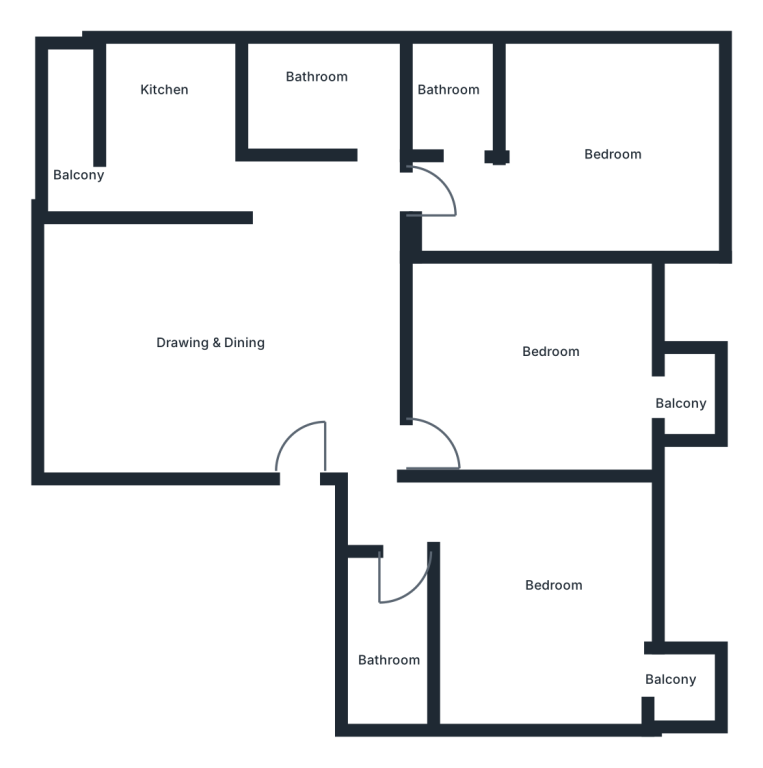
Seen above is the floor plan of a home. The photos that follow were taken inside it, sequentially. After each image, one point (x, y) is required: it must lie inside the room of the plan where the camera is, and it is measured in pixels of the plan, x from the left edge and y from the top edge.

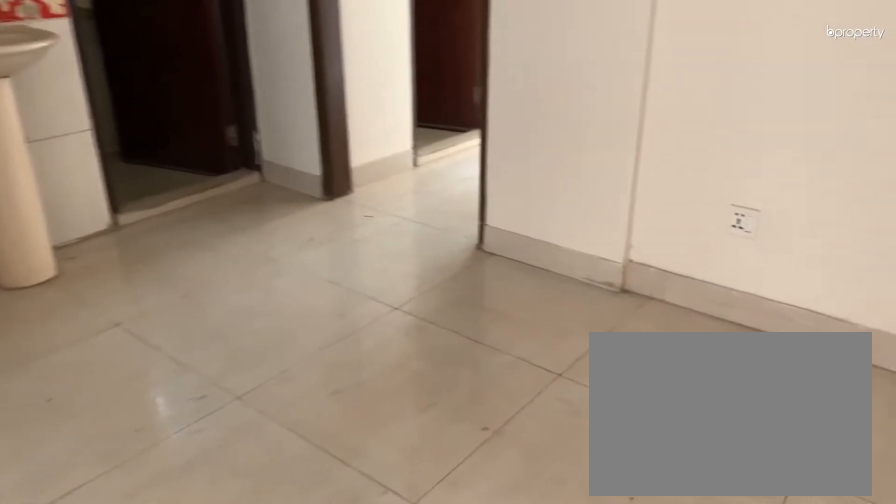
(245, 335)
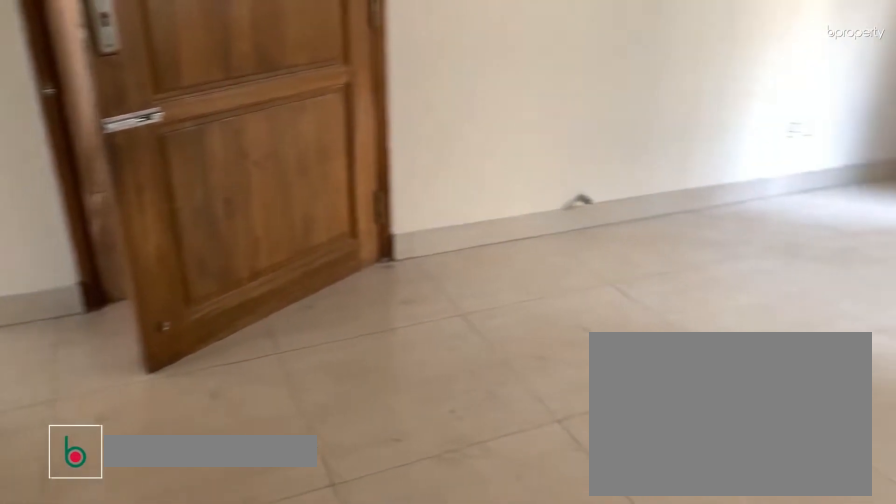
(245, 335)
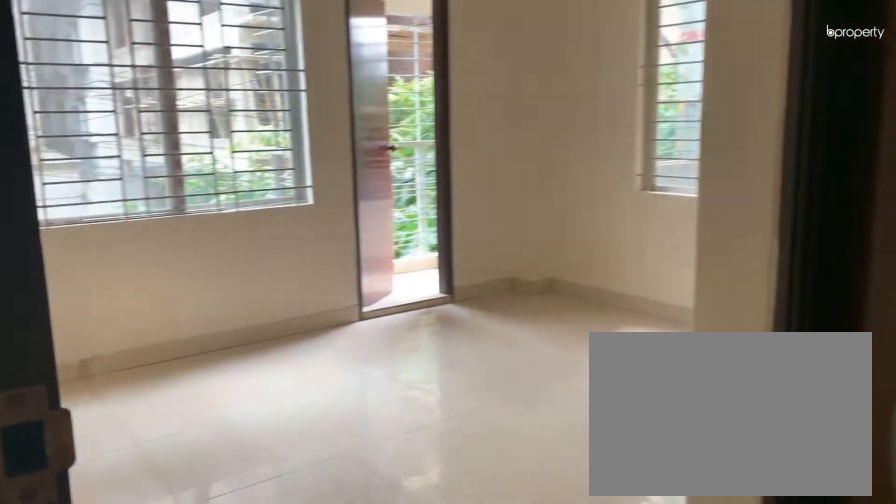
(395, 510)
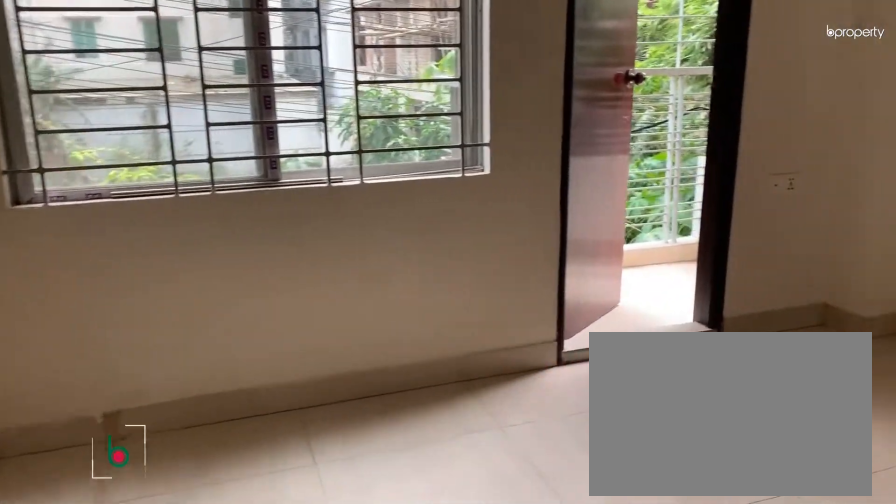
(550, 623)
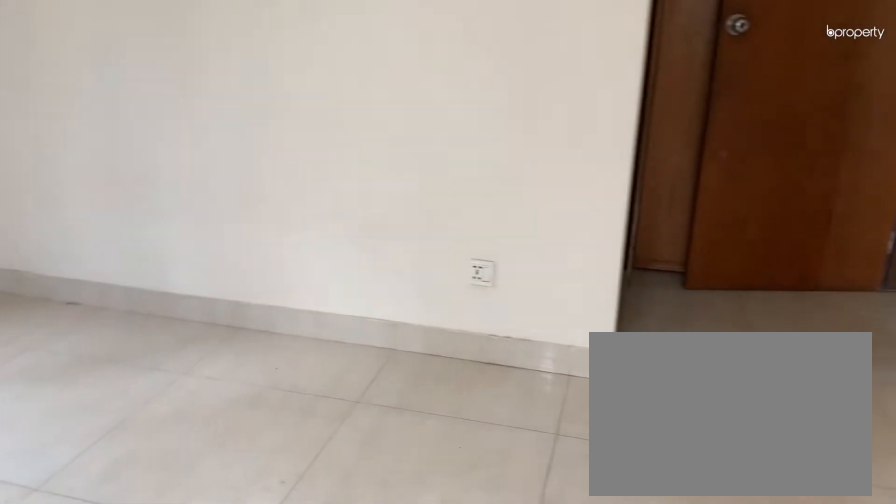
(550, 623)
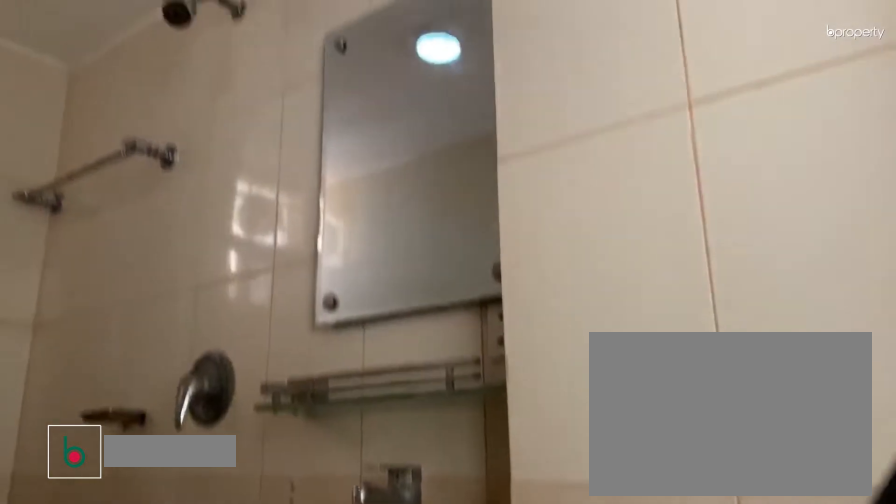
(390, 619)
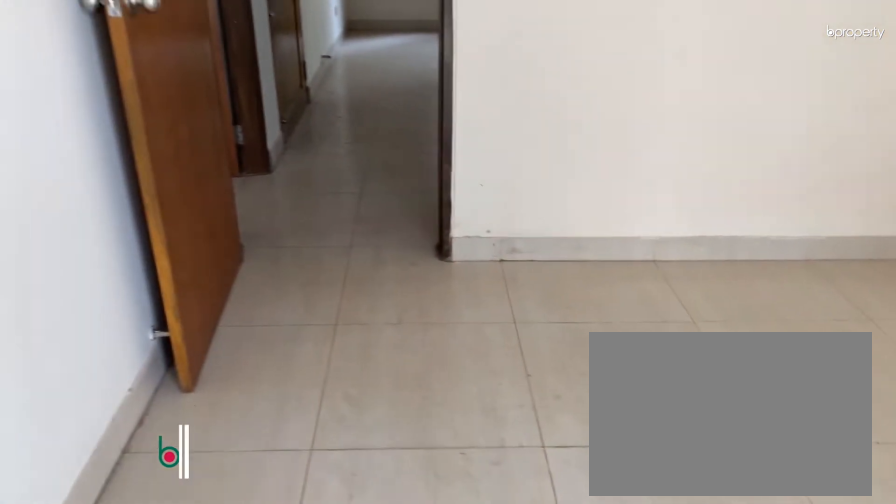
(566, 393)
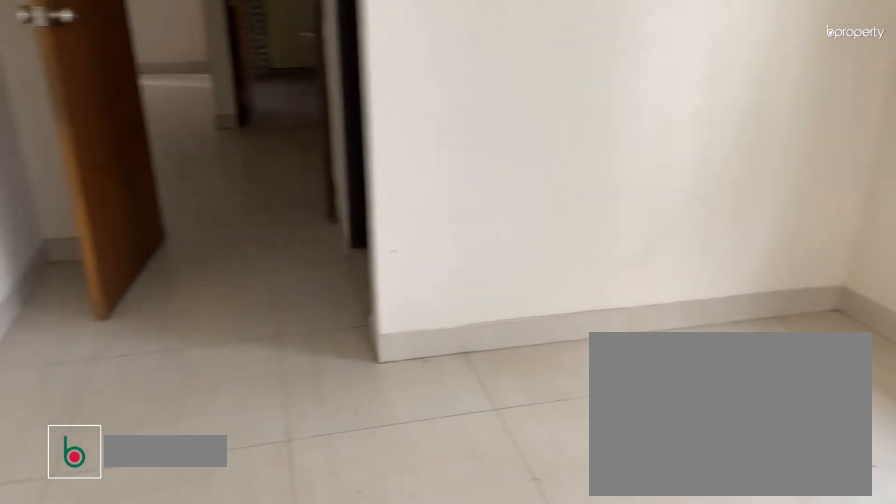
(591, 158)
